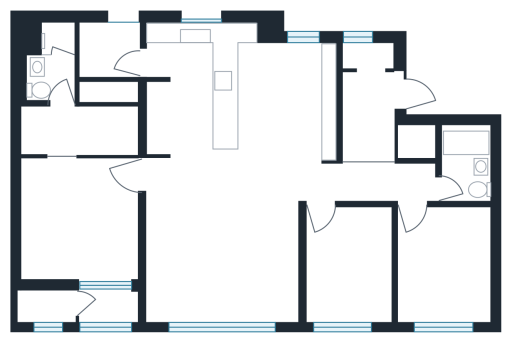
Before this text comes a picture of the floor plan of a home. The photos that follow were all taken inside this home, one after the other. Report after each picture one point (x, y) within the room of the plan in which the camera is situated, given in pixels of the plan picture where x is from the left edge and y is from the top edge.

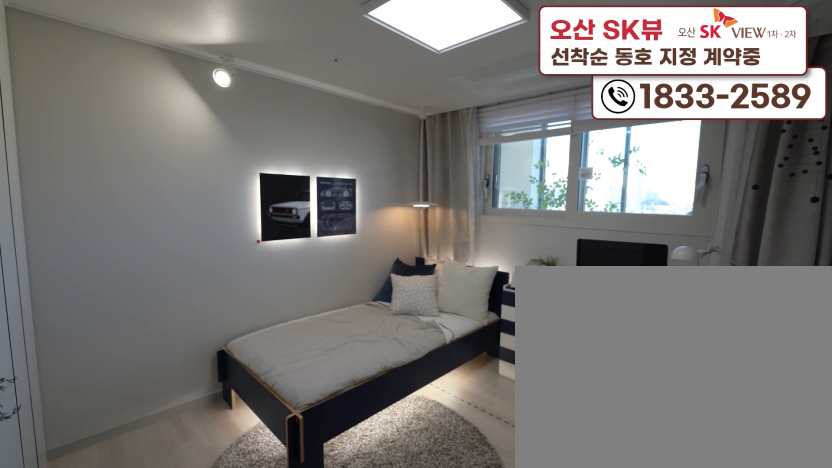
(439, 290)
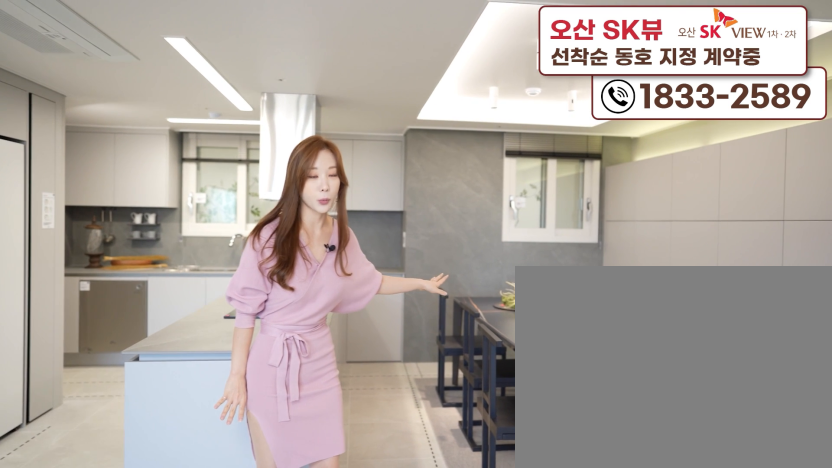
(204, 162)
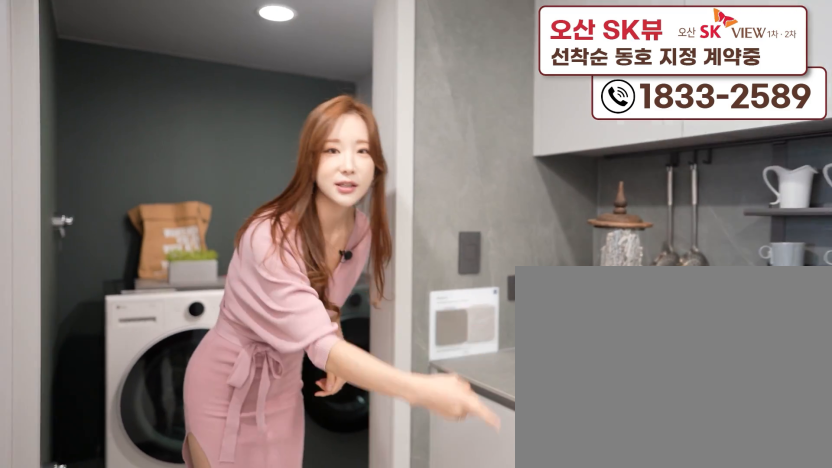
(204, 162)
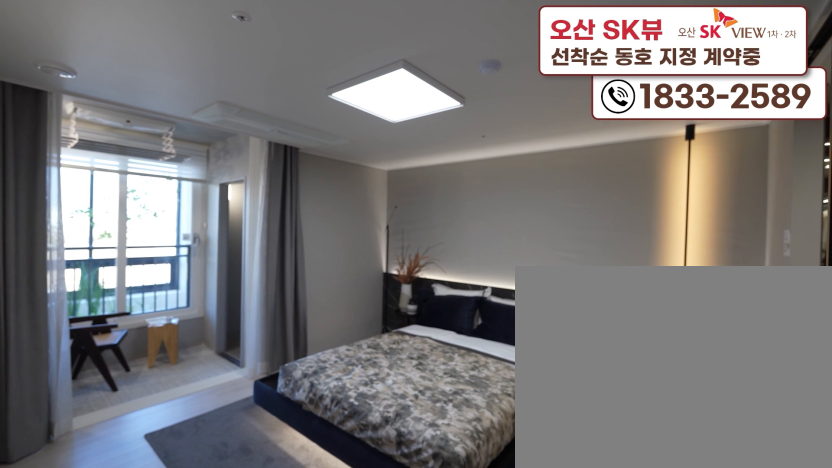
(81, 254)
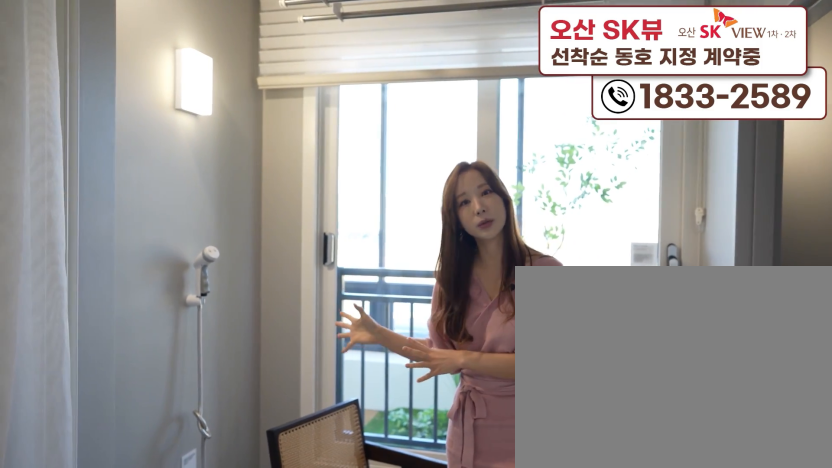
(107, 318)
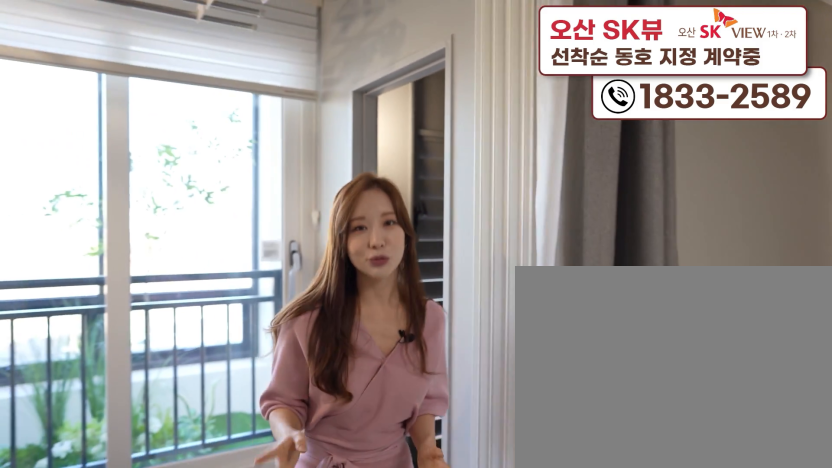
(107, 319)
